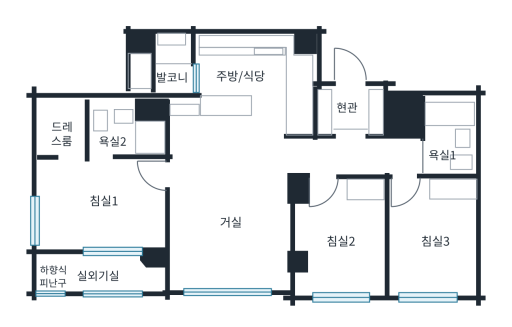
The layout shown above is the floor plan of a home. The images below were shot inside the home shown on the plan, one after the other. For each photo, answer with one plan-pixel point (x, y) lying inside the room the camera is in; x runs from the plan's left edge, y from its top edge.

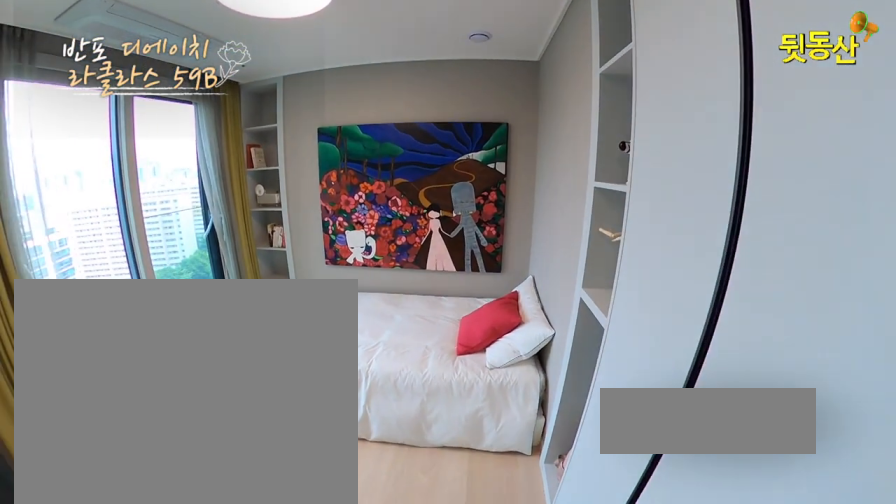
(355, 241)
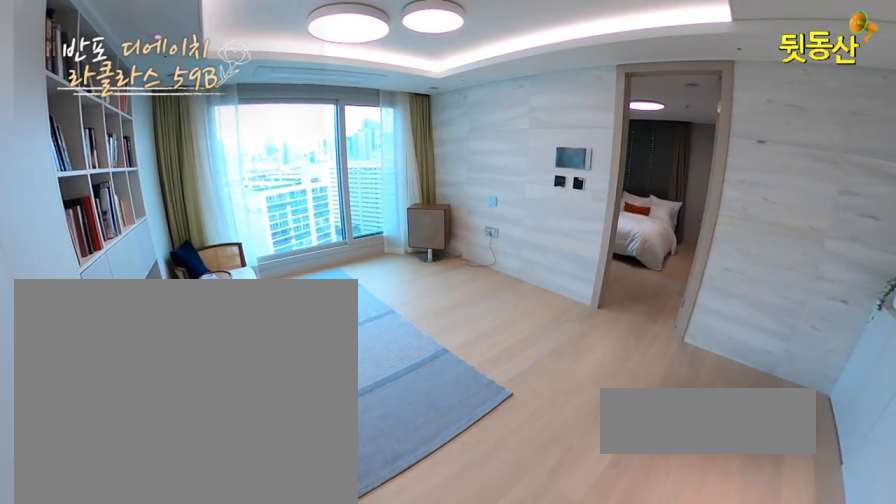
(230, 224)
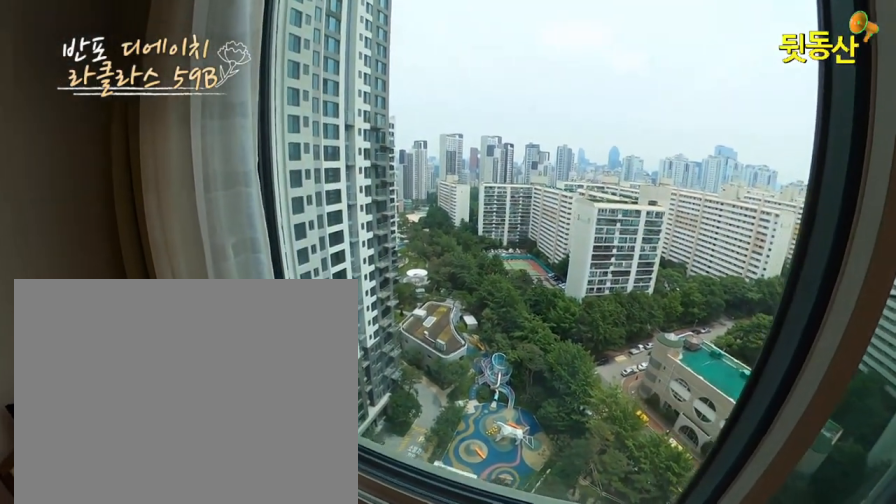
(230, 224)
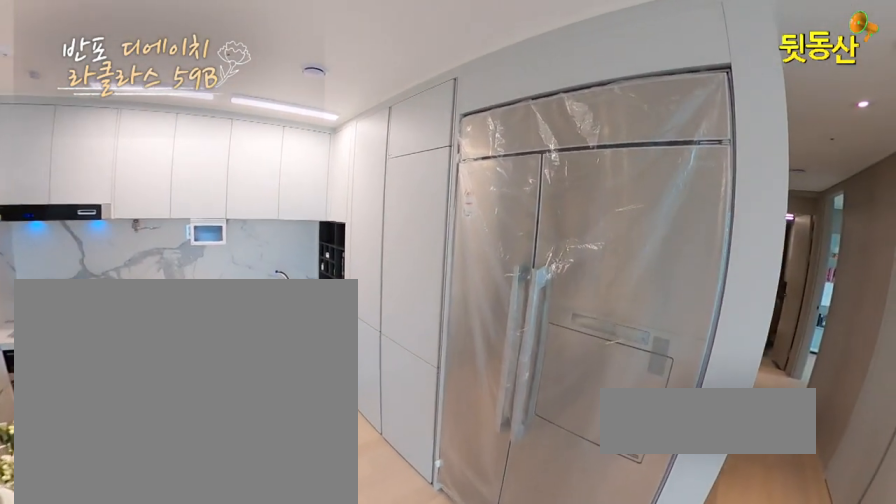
(258, 93)
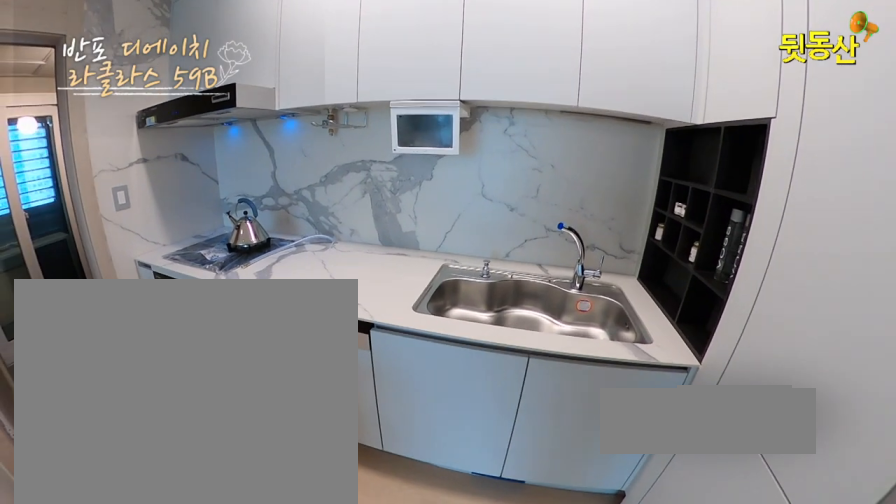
(258, 91)
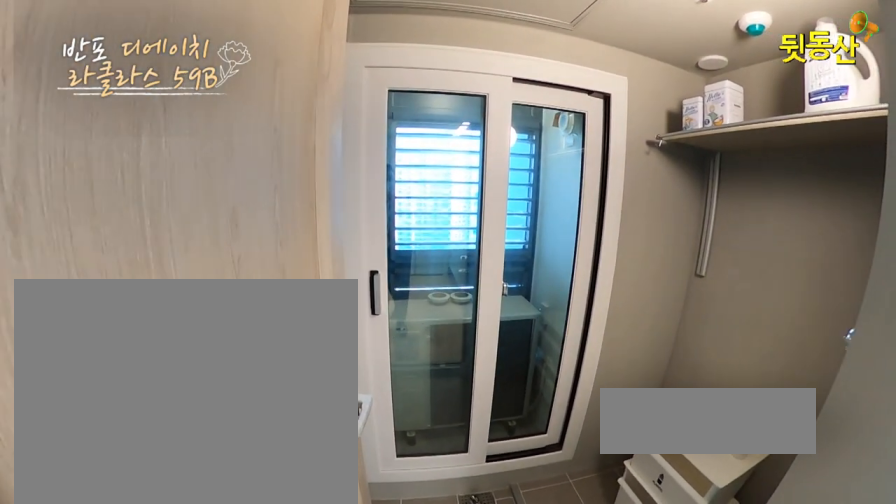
(169, 66)
